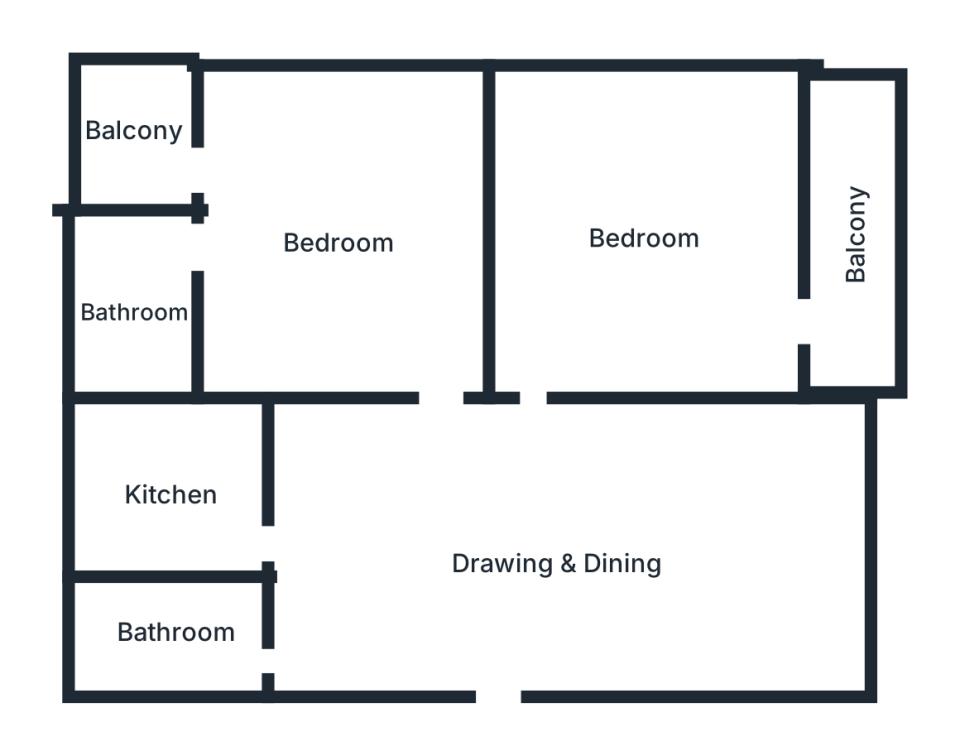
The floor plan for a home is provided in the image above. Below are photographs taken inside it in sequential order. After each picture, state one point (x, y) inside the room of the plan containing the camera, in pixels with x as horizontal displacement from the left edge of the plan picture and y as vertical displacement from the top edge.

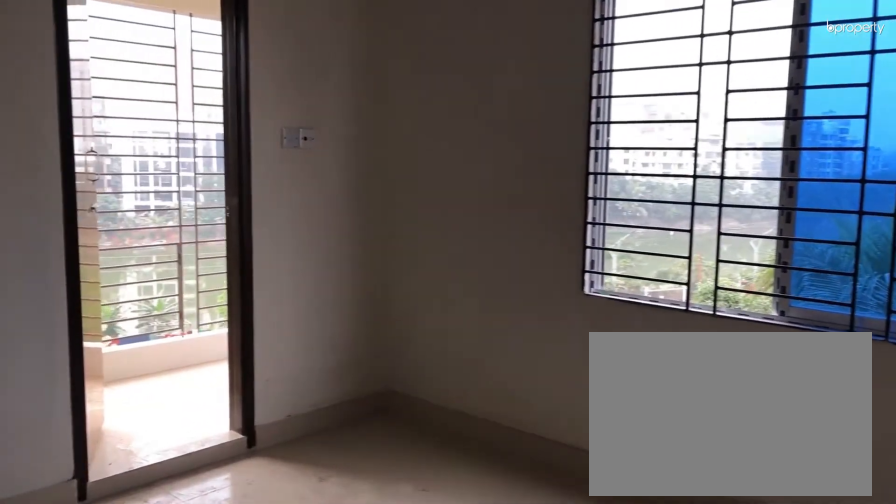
(324, 240)
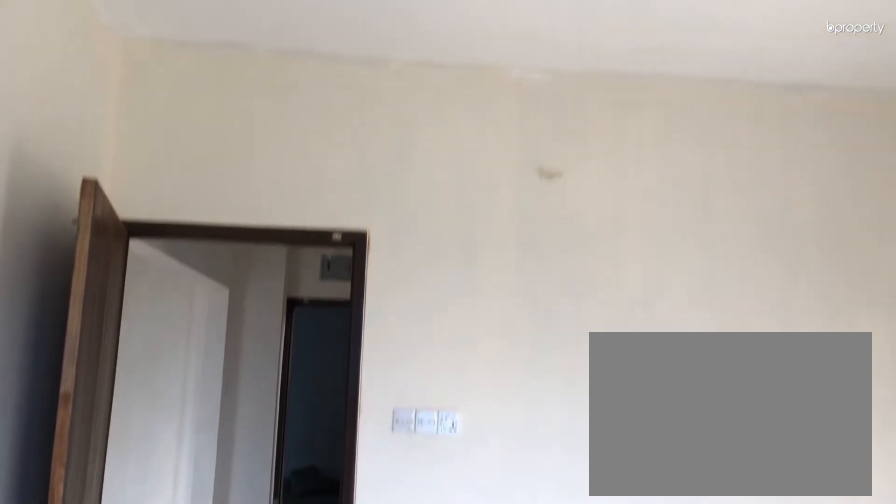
(324, 240)
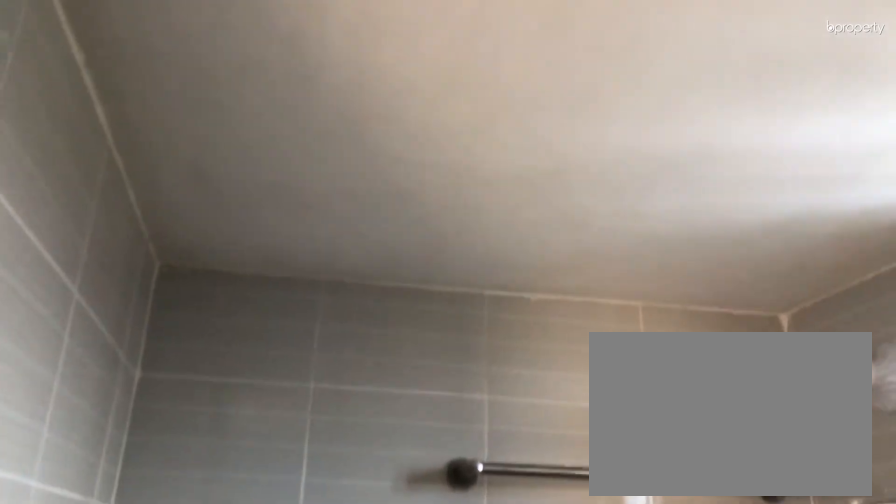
(130, 298)
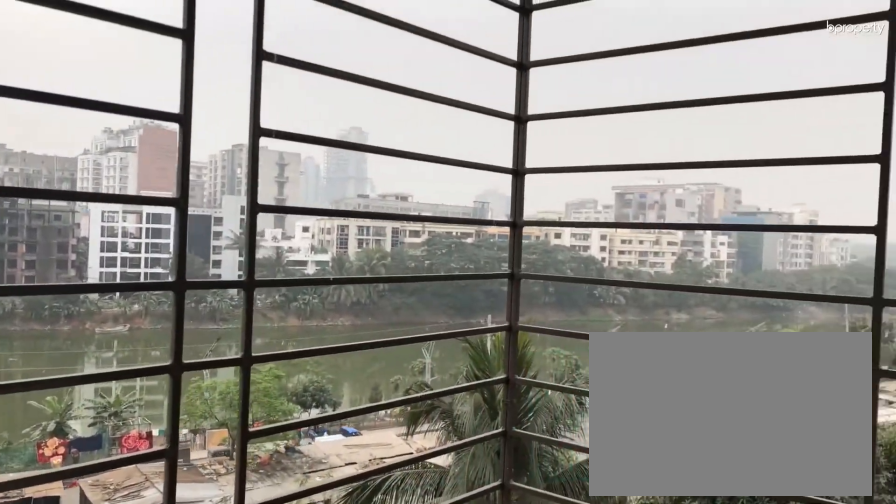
(147, 162)
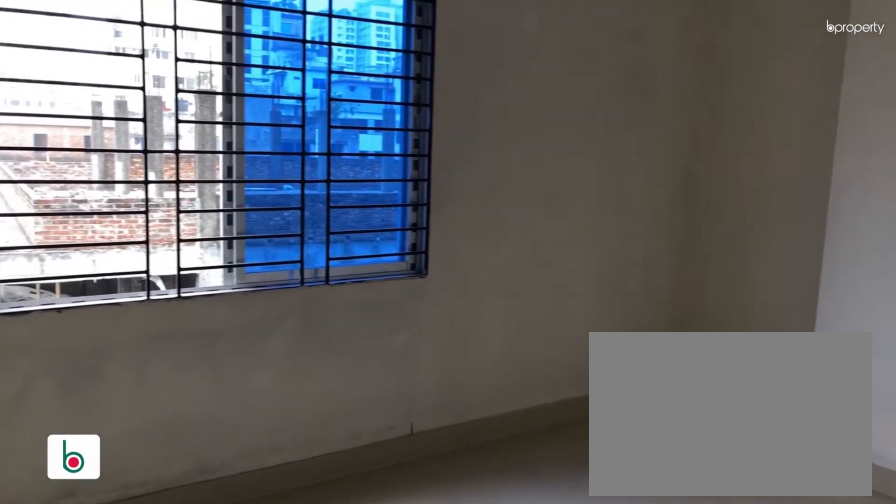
(643, 252)
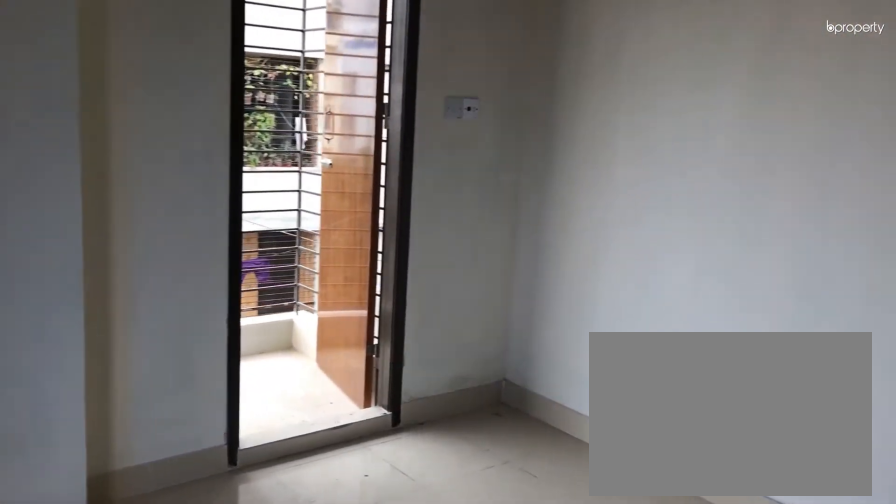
(643, 252)
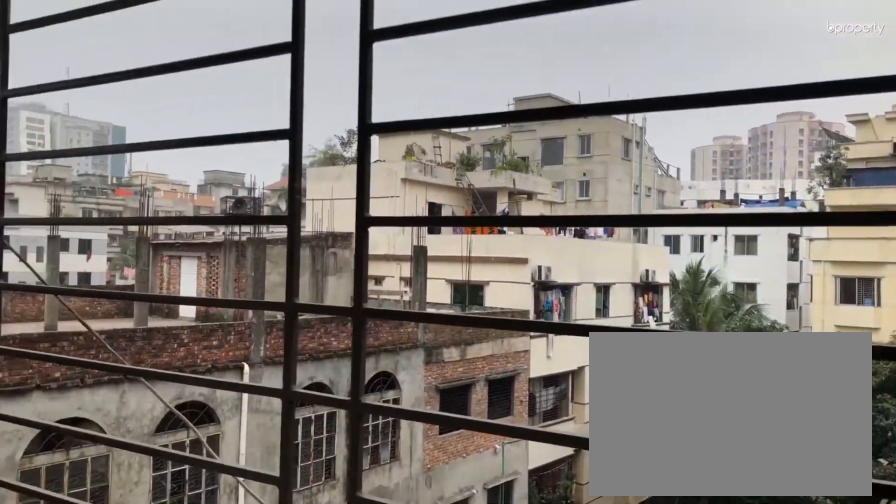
(857, 242)
